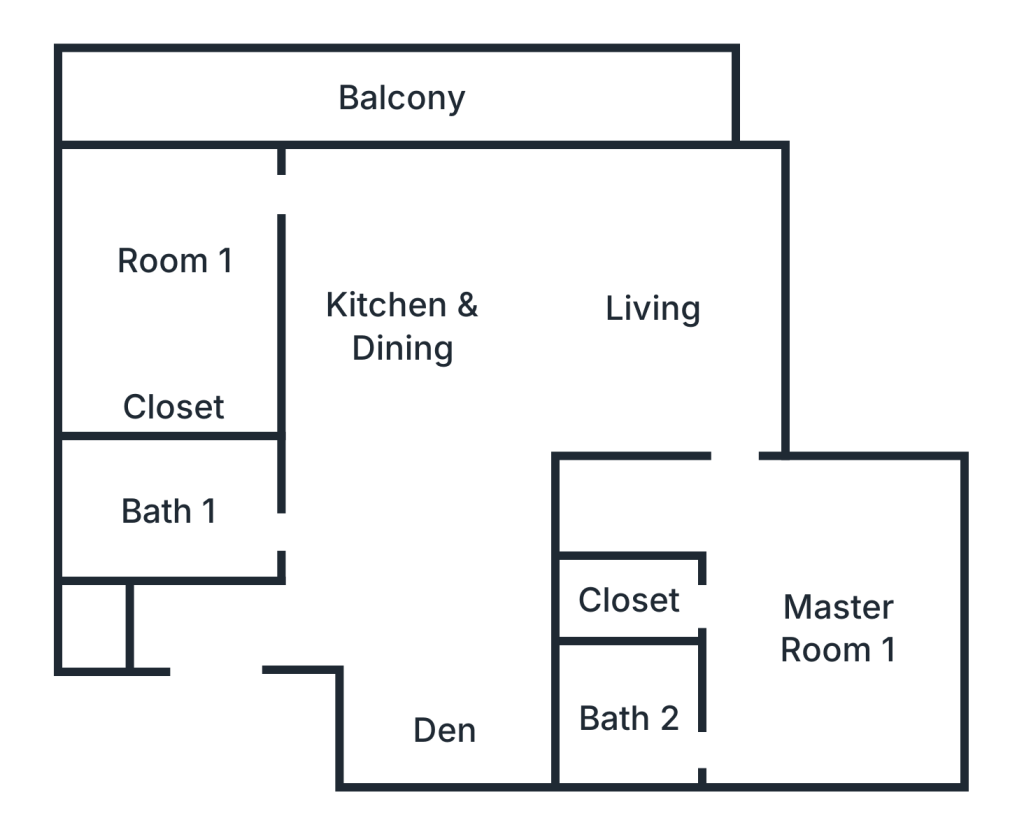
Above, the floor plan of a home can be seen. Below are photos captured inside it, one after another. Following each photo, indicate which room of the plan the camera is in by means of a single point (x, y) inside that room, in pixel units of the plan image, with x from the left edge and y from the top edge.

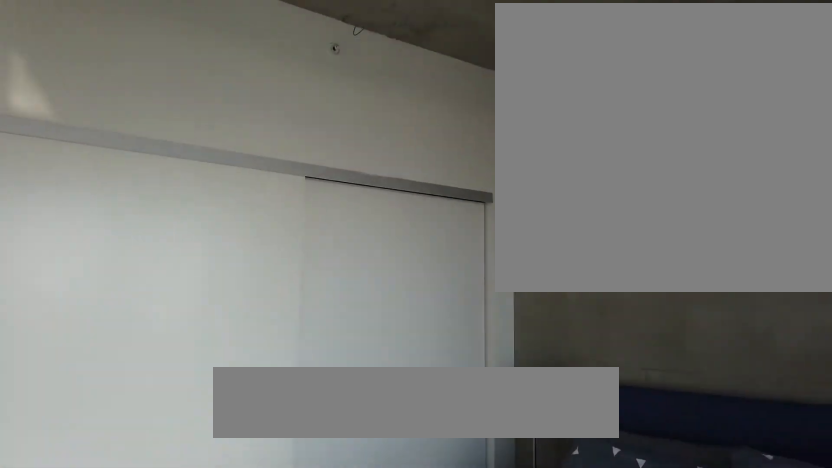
(178, 256)
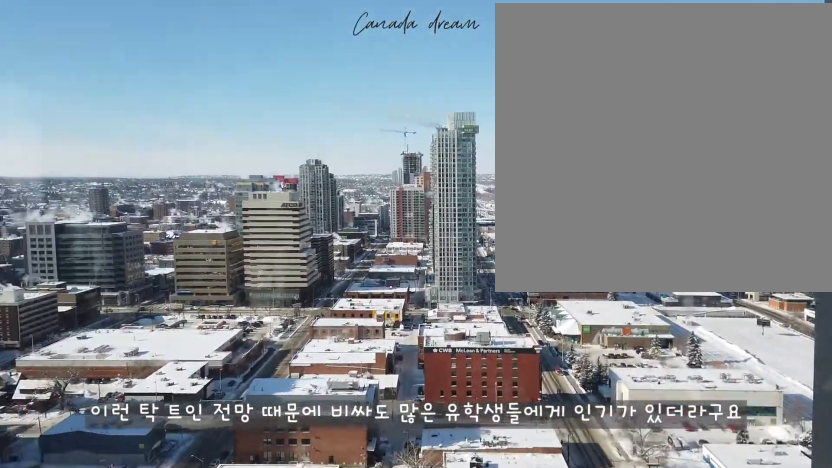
(667, 309)
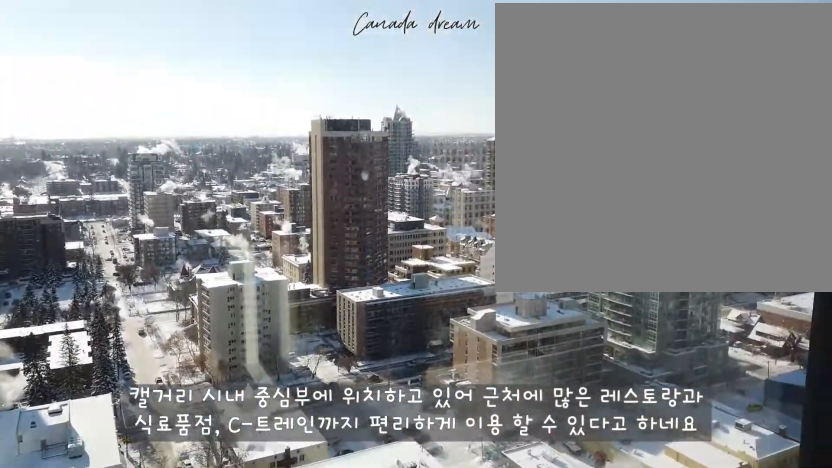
(838, 620)
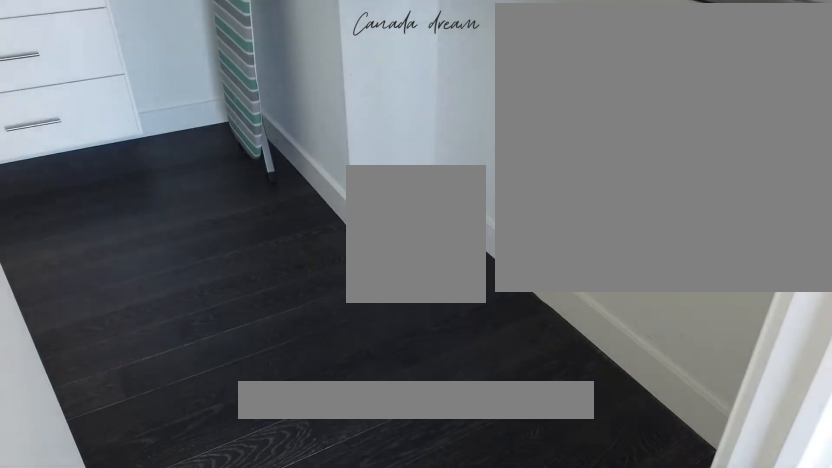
(630, 600)
